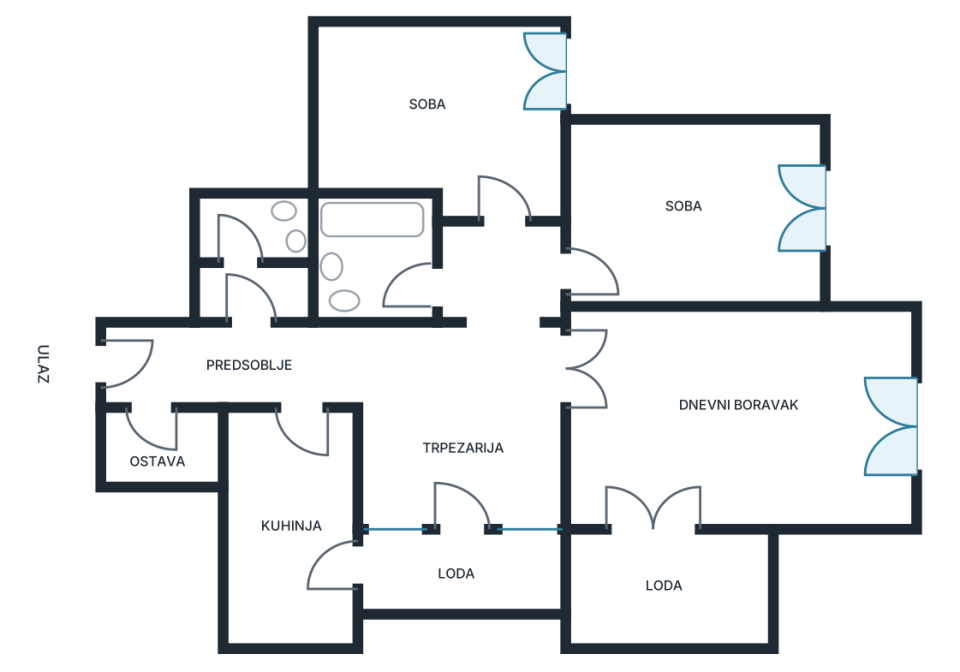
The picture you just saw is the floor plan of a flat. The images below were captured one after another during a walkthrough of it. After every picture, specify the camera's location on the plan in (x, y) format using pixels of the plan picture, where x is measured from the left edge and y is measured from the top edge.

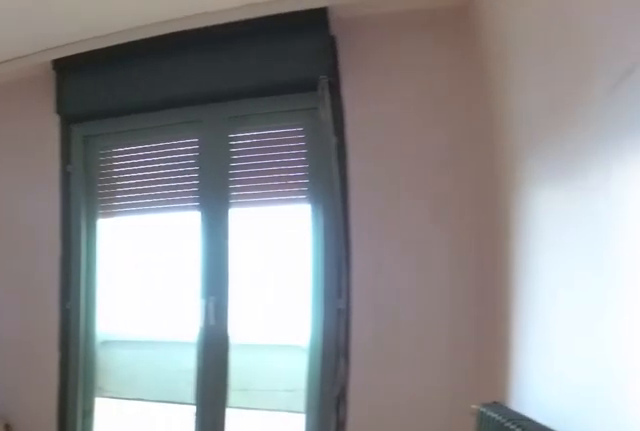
(575, 292)
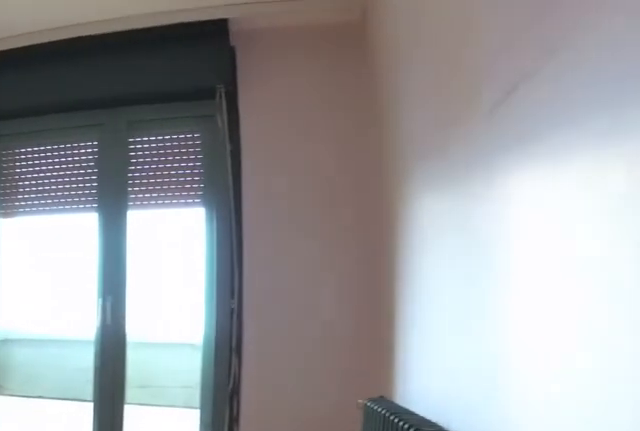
(574, 292)
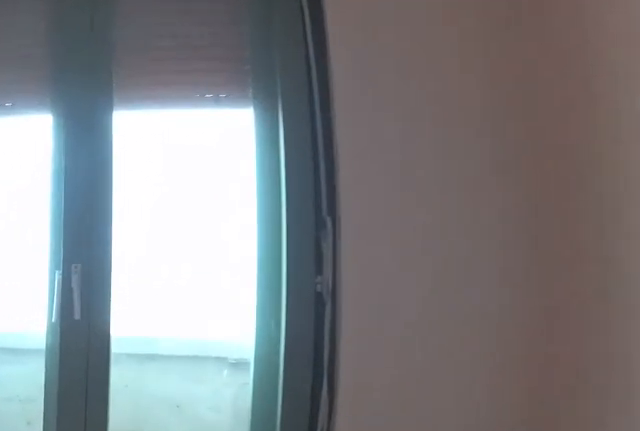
(709, 259)
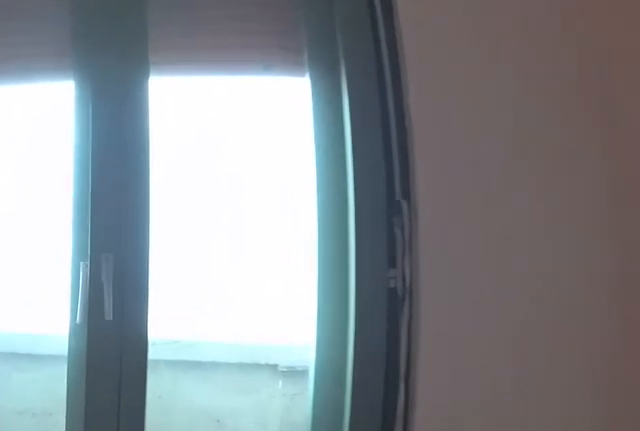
(729, 255)
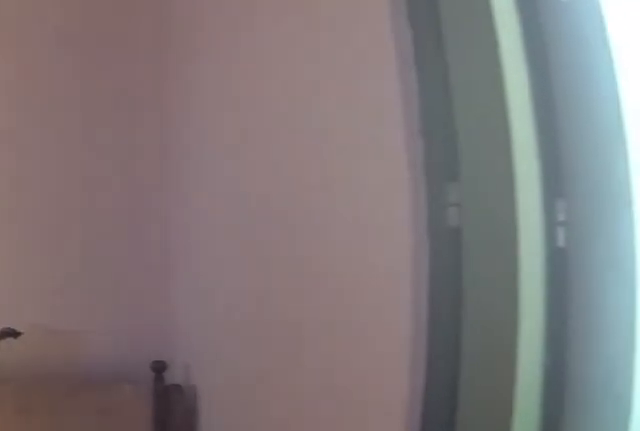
(814, 256)
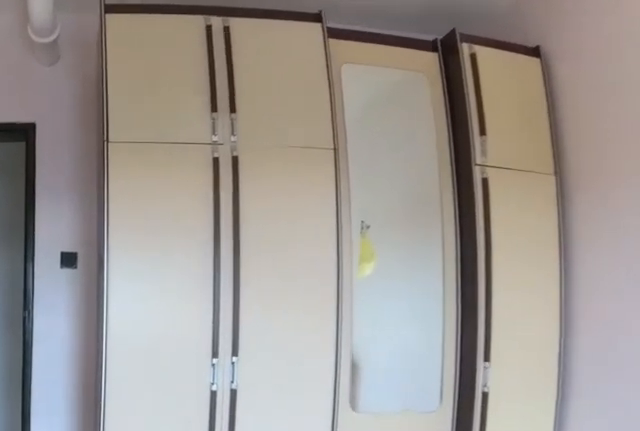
(808, 234)
